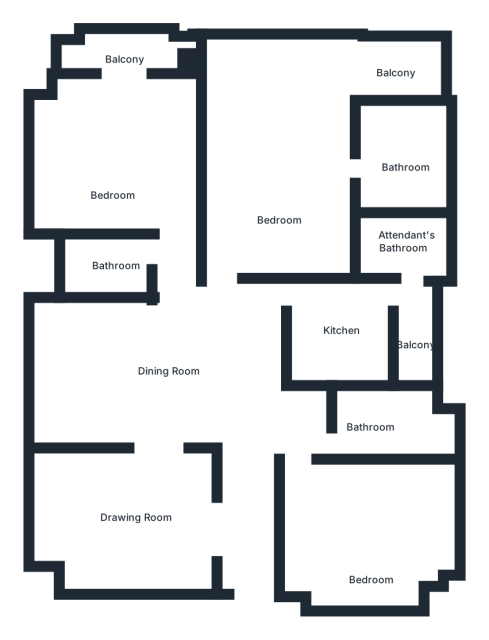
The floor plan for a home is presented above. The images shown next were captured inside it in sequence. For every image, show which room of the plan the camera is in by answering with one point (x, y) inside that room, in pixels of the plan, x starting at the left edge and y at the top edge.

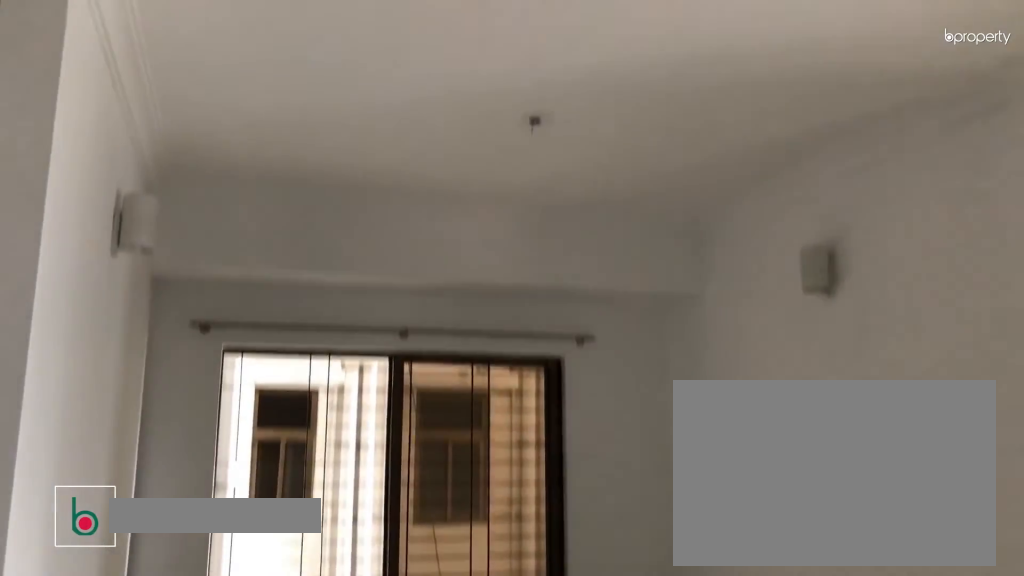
(169, 378)
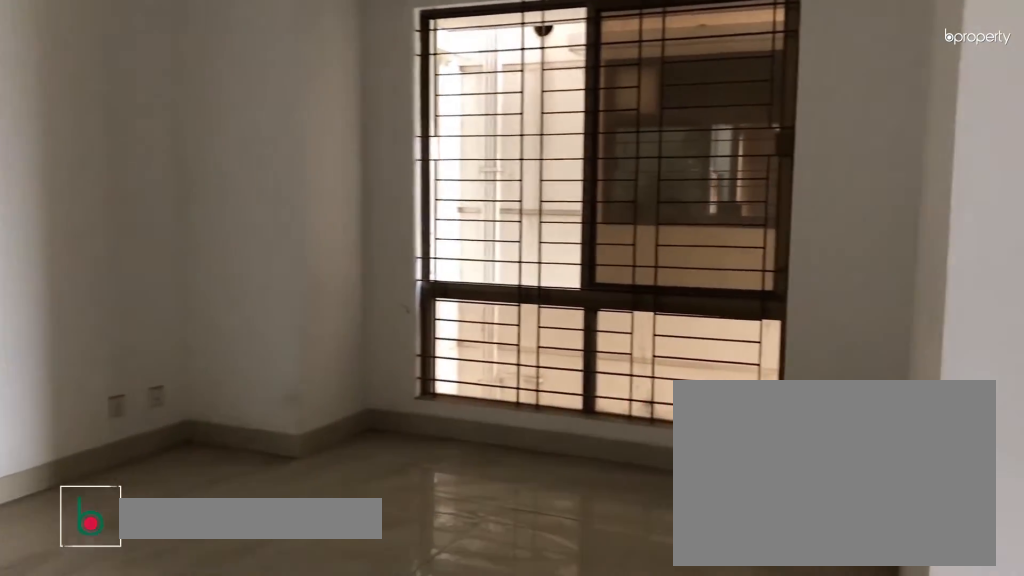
(138, 519)
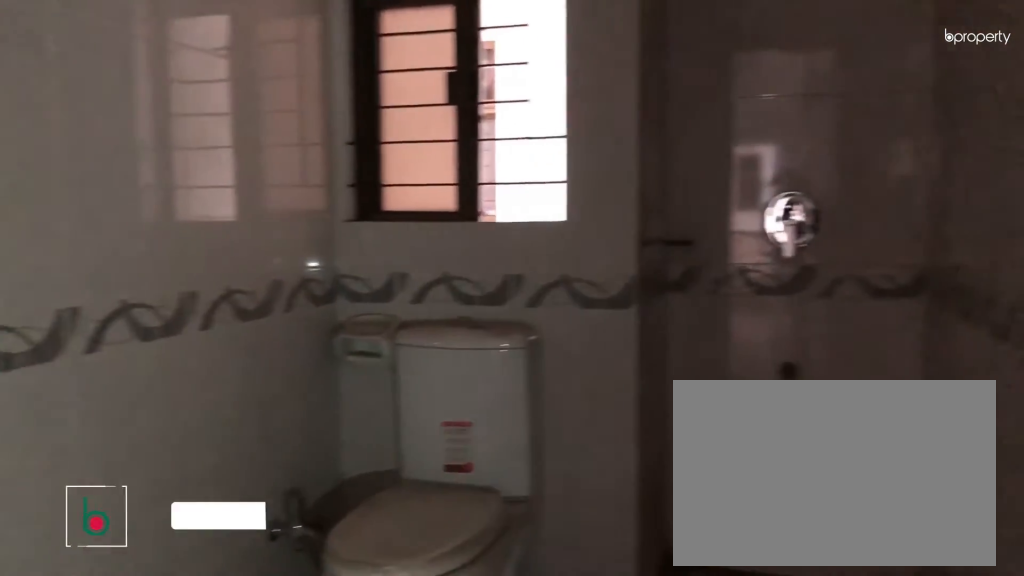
(375, 423)
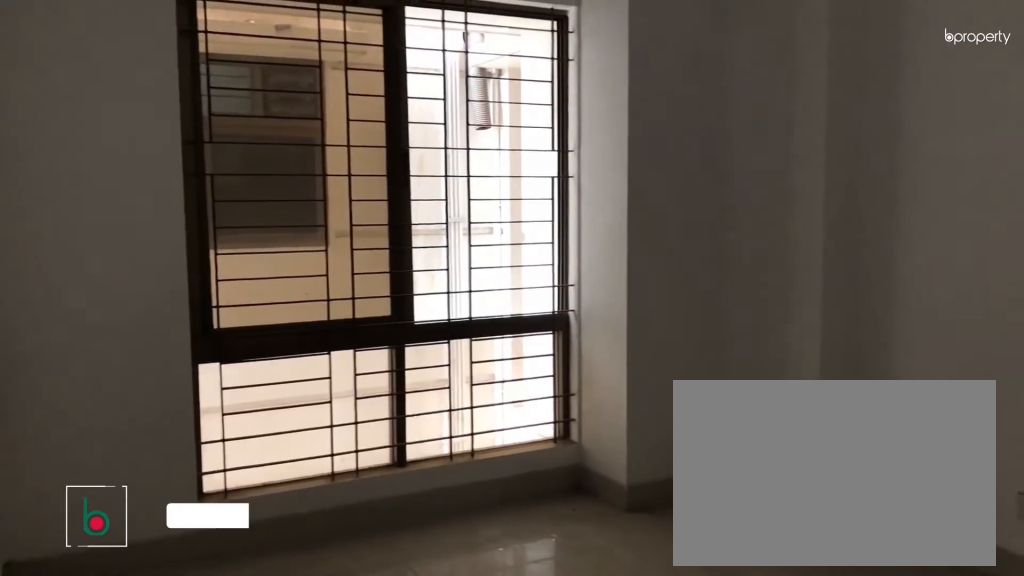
(371, 536)
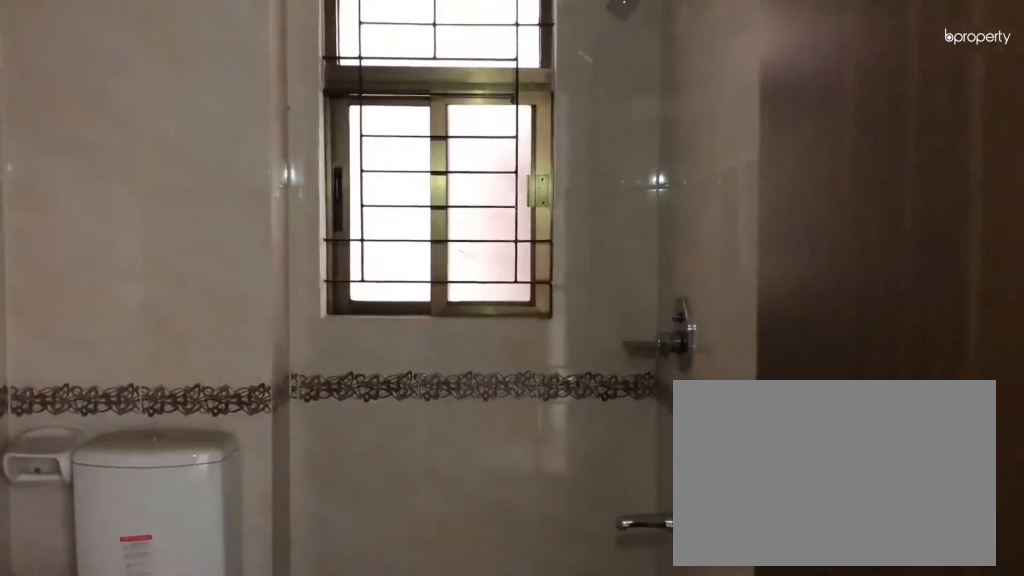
(117, 268)
